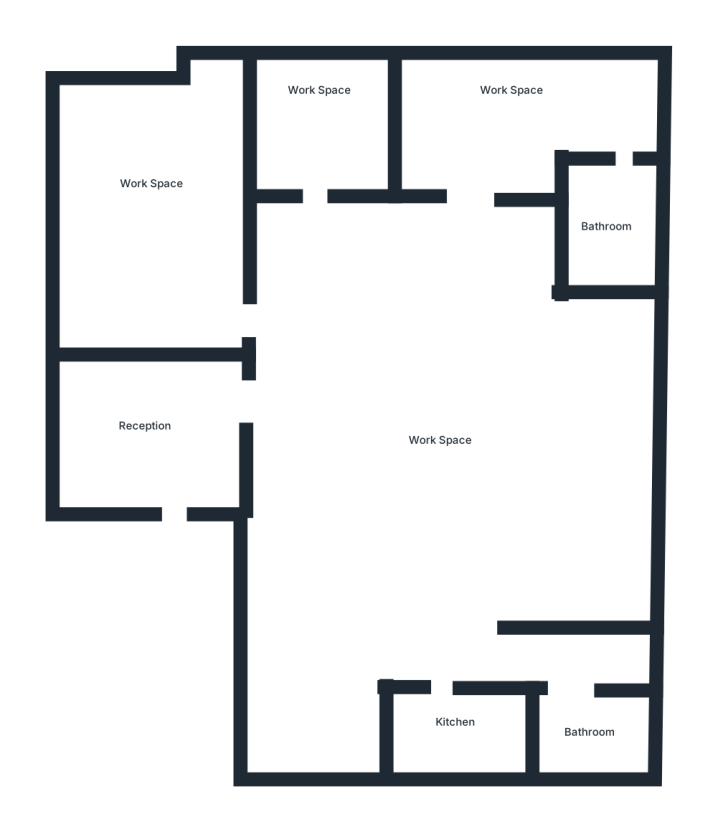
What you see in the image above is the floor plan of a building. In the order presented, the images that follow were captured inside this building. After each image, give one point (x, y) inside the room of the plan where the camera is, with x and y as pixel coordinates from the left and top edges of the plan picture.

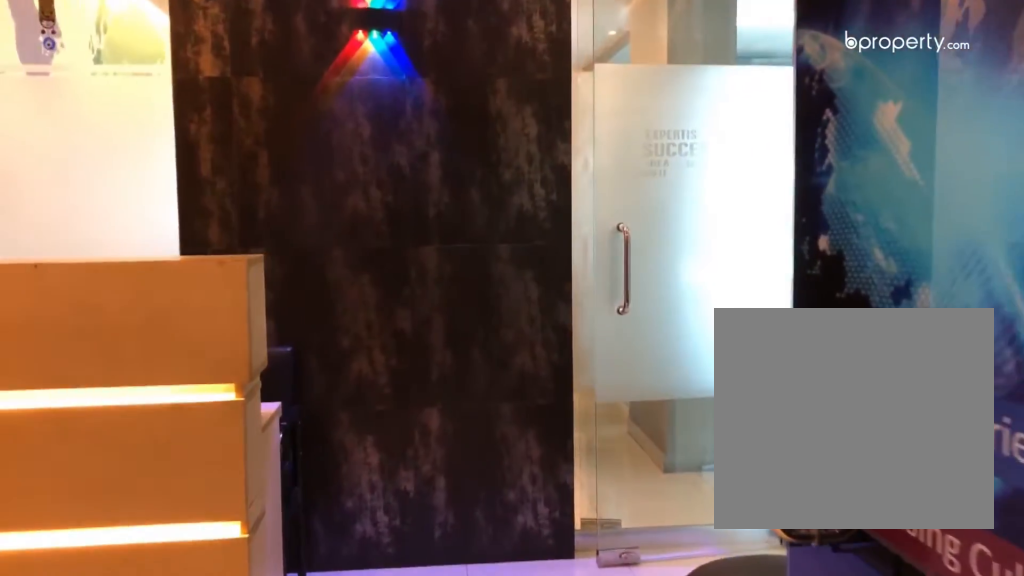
(162, 452)
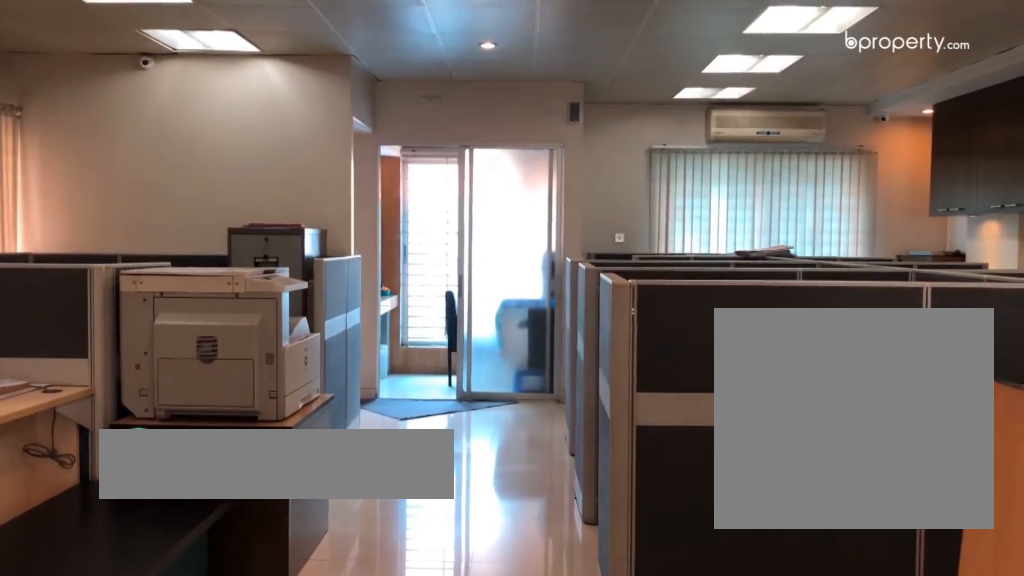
(446, 460)
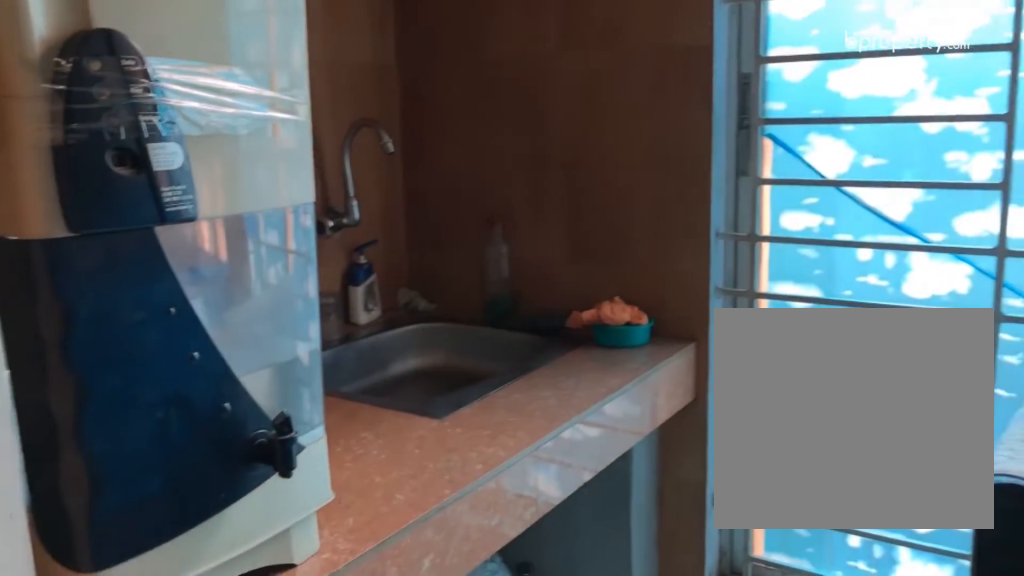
(456, 738)
